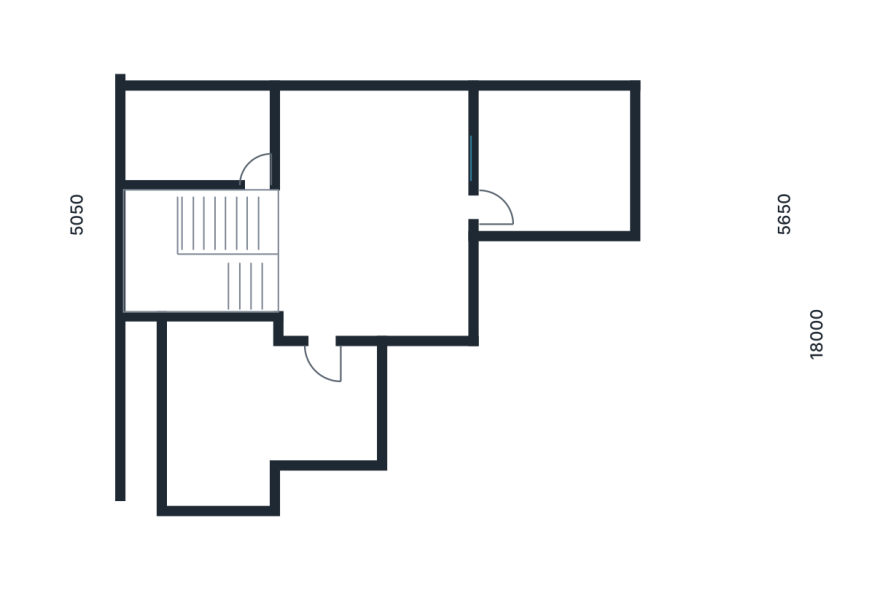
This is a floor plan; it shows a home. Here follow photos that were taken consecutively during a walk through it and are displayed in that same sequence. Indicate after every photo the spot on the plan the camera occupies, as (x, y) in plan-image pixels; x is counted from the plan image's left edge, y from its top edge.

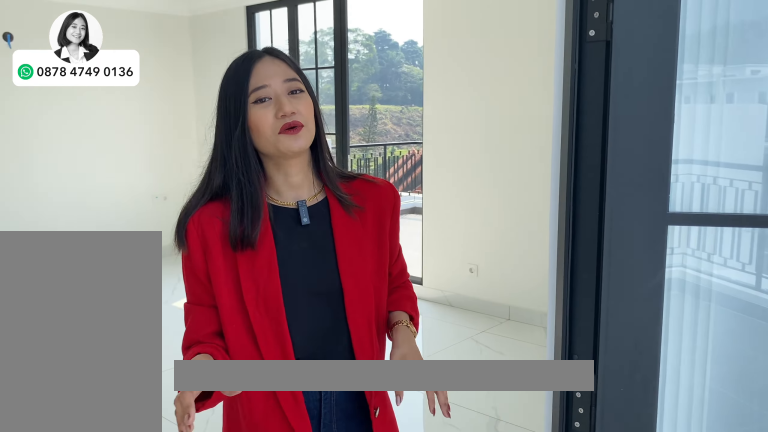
(362, 164)
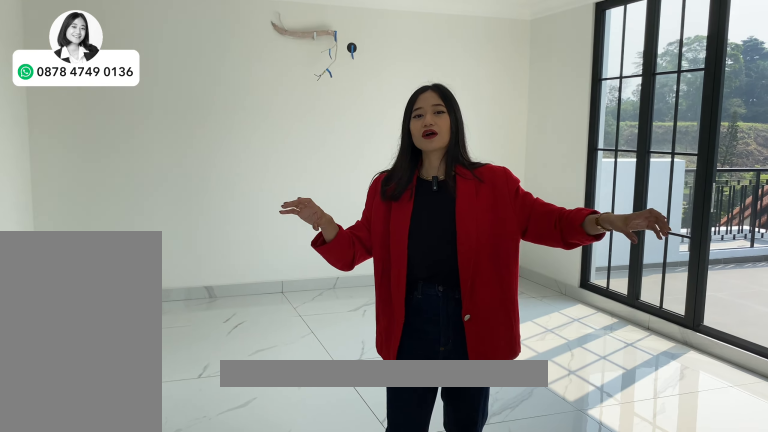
(362, 164)
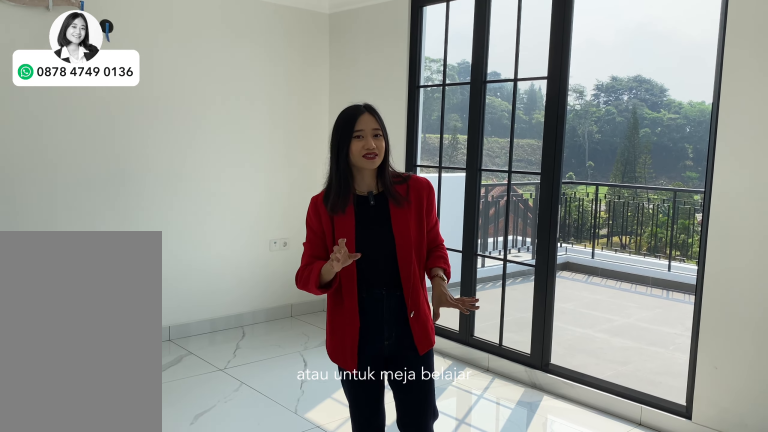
(362, 164)
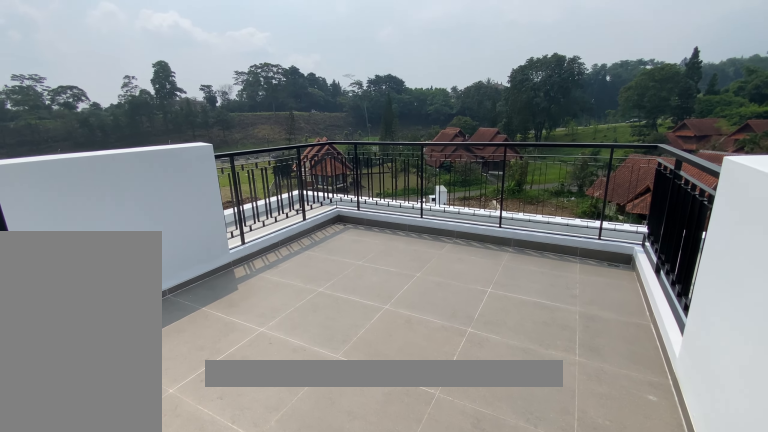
(552, 146)
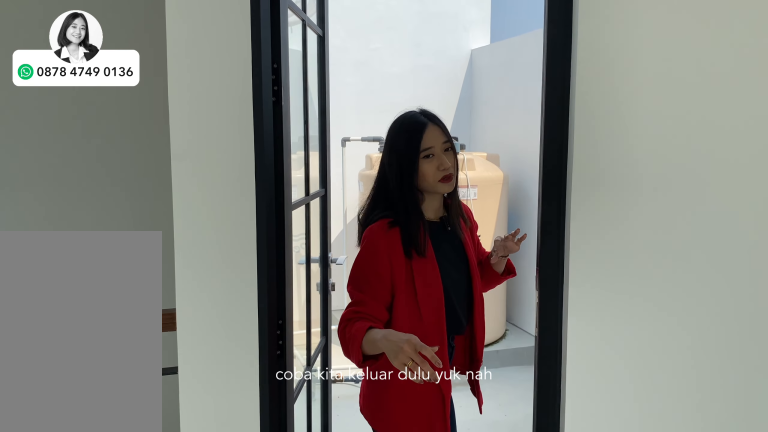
(368, 210)
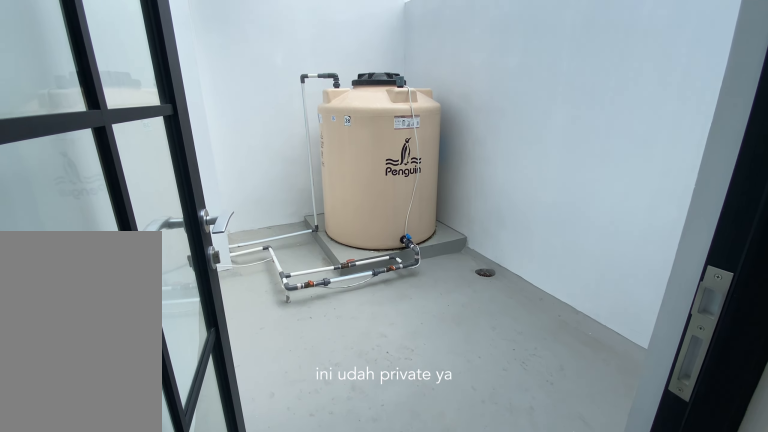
(200, 127)
